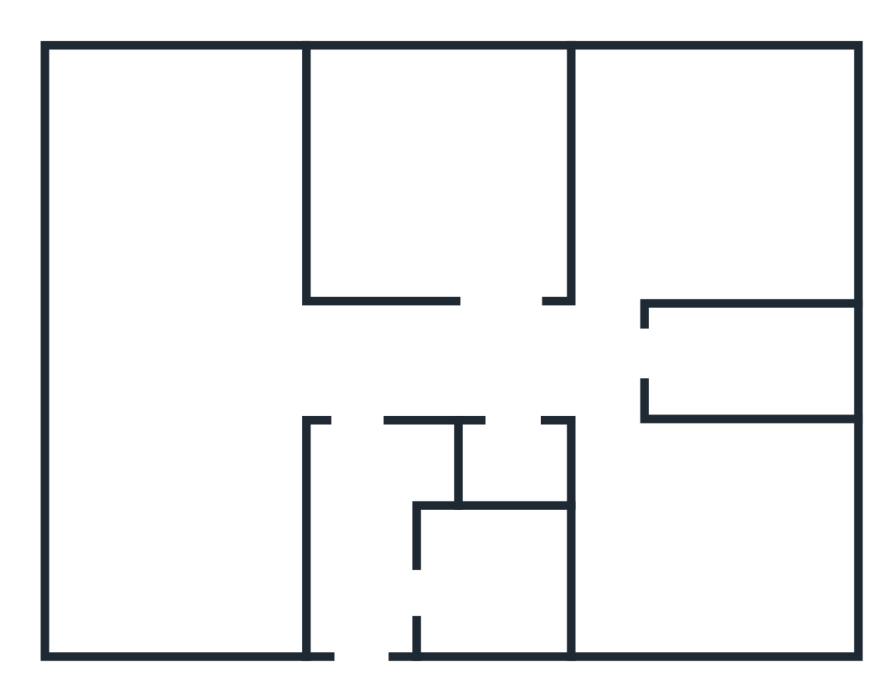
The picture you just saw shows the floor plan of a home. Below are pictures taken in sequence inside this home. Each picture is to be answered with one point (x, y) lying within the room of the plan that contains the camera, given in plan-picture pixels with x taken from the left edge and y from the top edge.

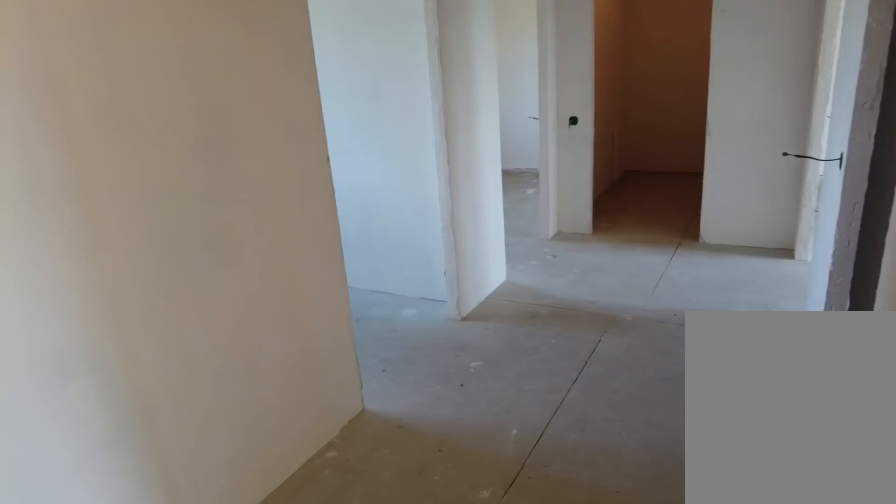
(362, 391)
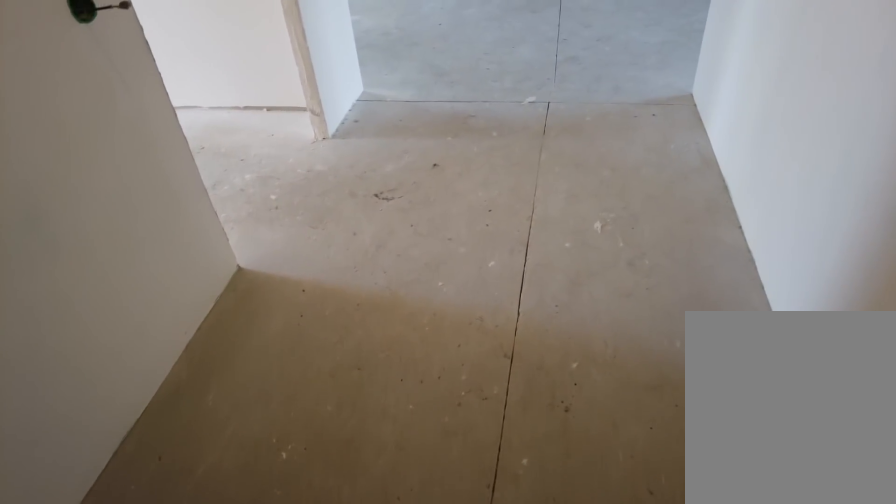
(526, 382)
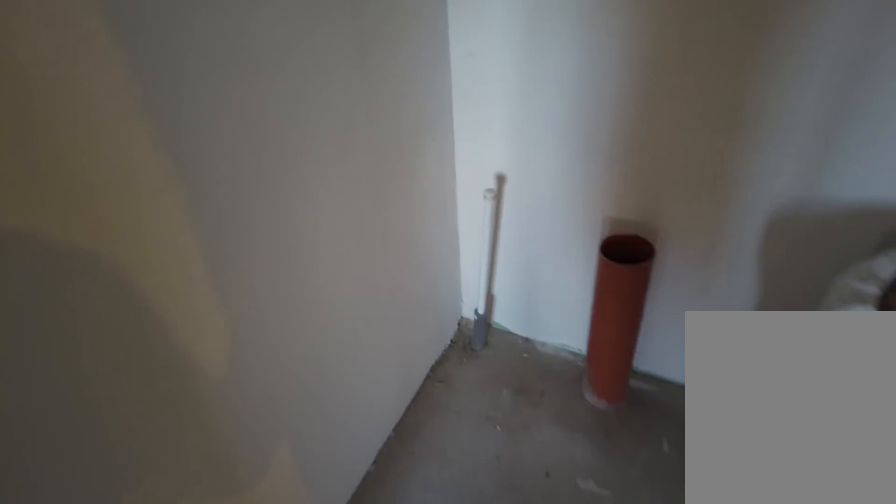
(526, 382)
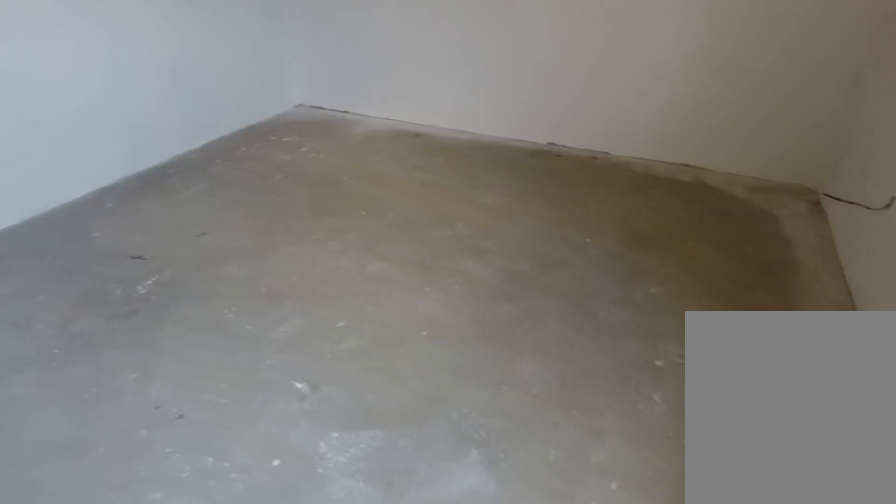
(653, 566)
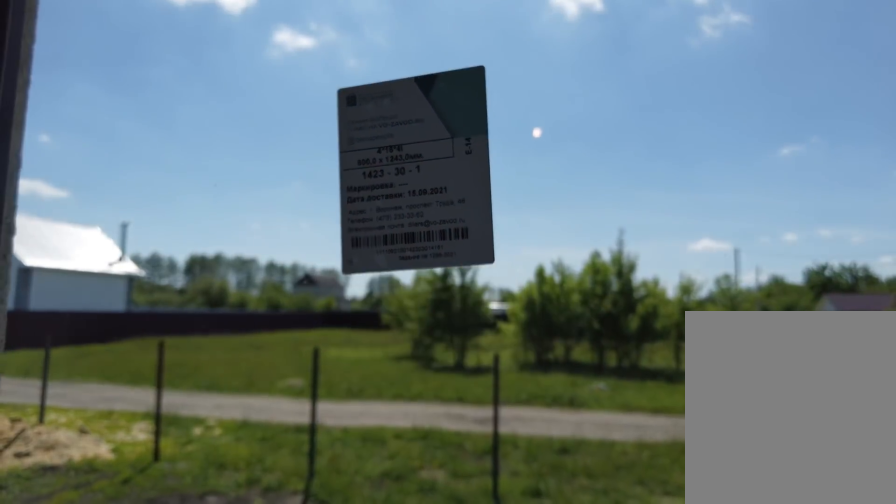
(653, 566)
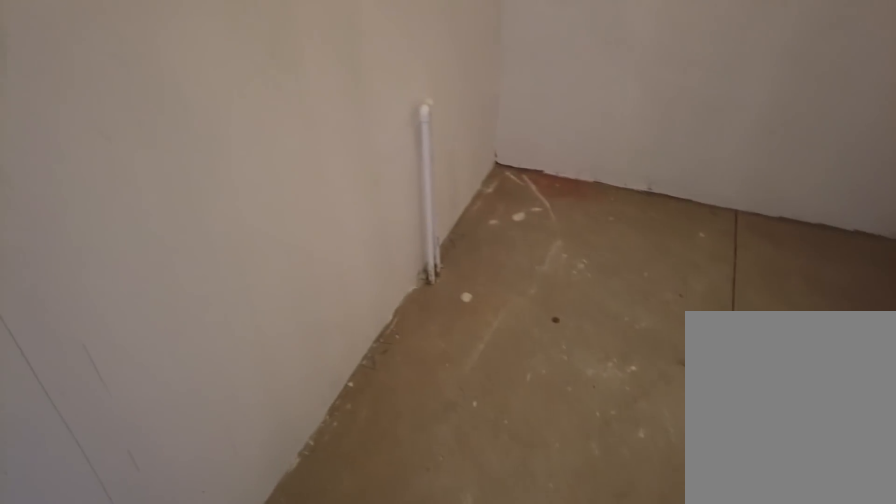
(607, 370)
